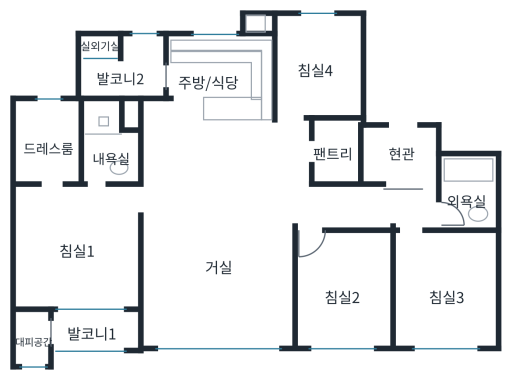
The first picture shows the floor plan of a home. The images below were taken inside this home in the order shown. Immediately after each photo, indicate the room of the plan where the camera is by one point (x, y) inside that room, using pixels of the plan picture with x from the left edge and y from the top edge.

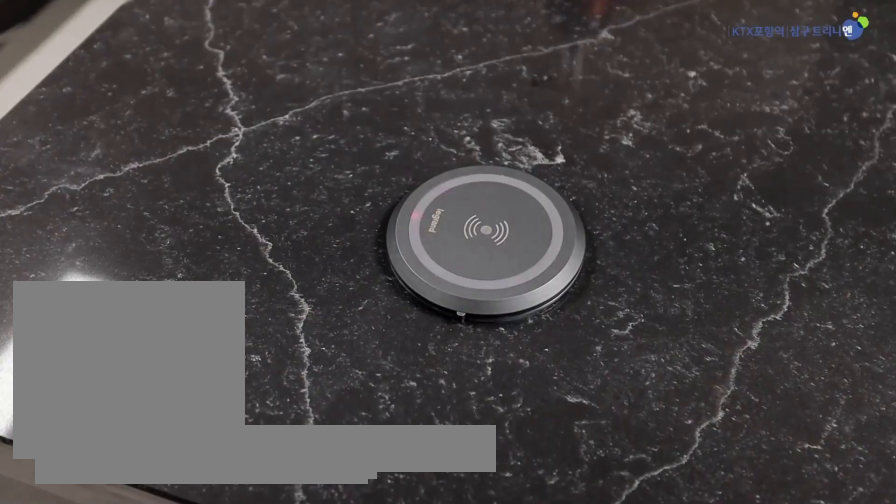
(207, 112)
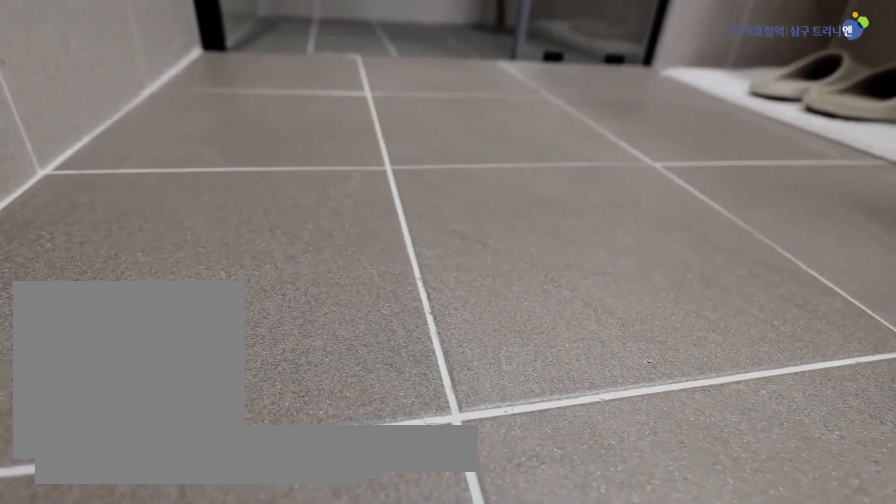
(108, 143)
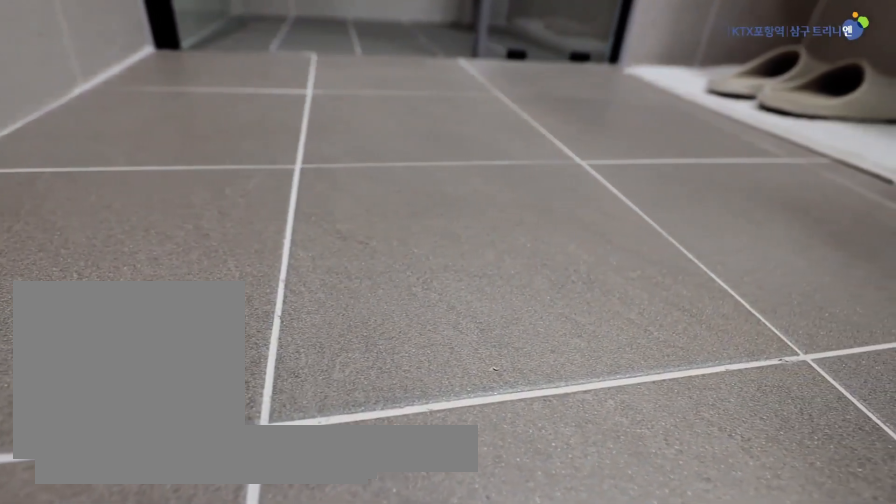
(108, 143)
